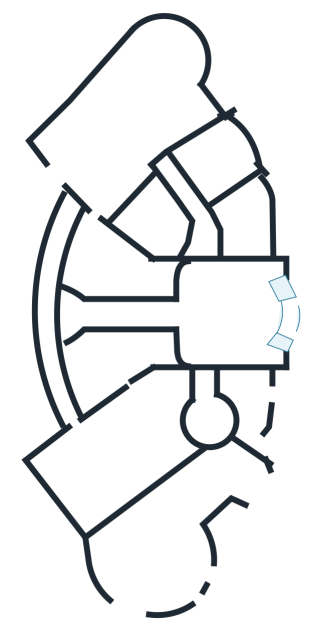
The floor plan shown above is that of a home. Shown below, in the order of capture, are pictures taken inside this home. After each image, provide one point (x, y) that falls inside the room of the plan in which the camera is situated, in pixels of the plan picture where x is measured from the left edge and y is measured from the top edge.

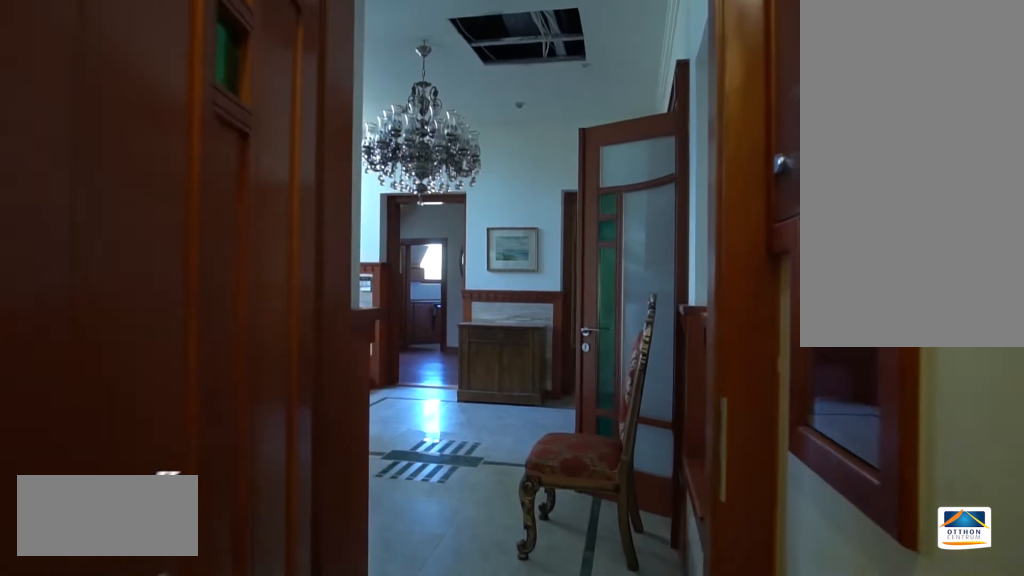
(203, 240)
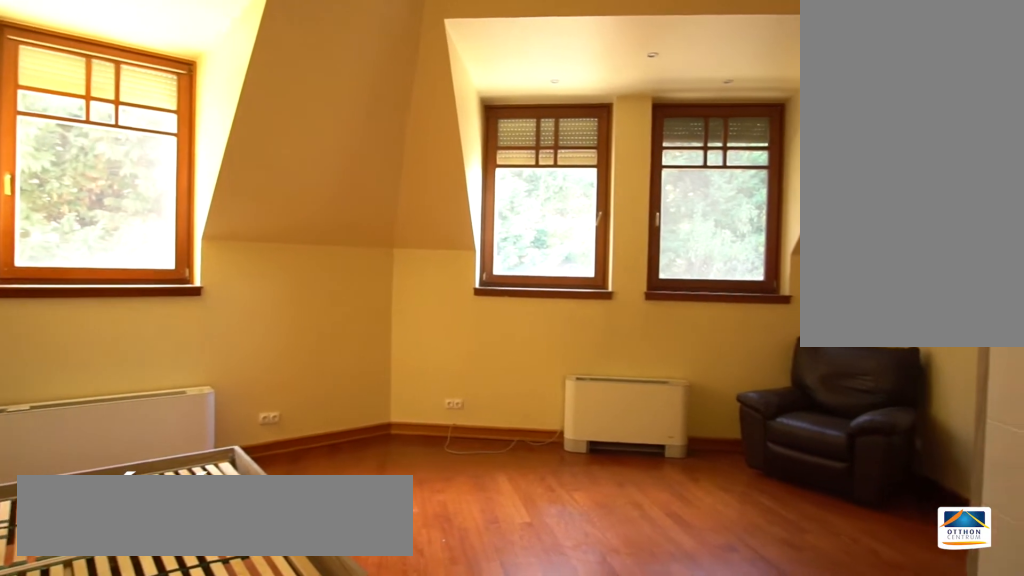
(216, 156)
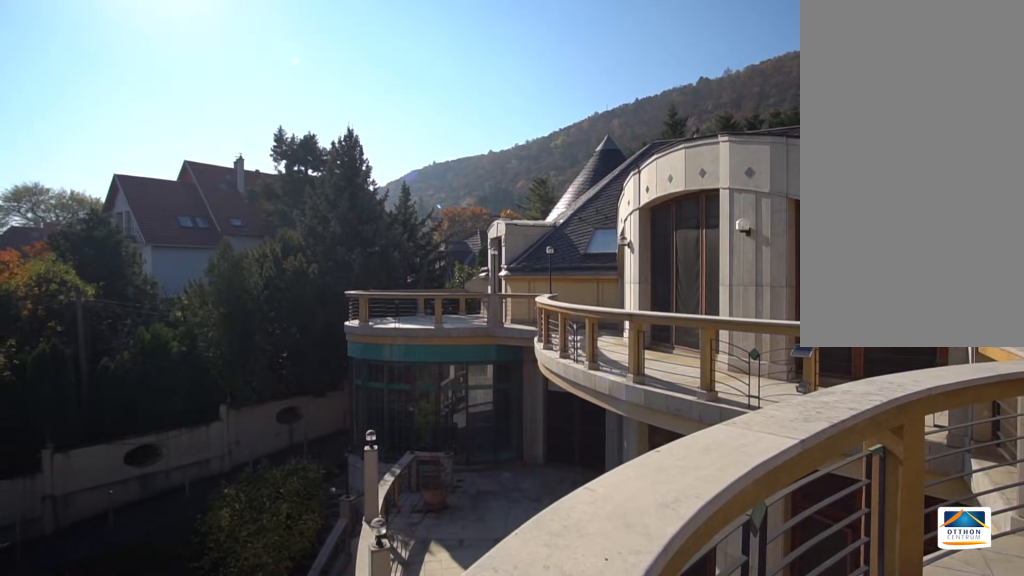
(122, 585)
